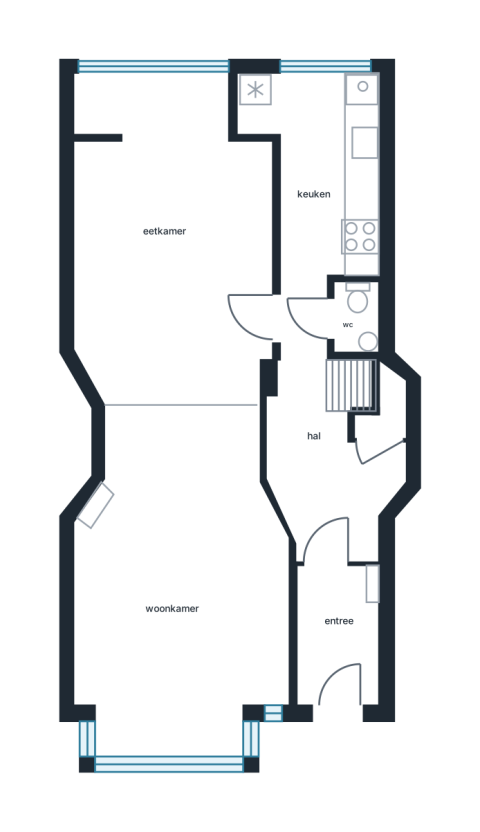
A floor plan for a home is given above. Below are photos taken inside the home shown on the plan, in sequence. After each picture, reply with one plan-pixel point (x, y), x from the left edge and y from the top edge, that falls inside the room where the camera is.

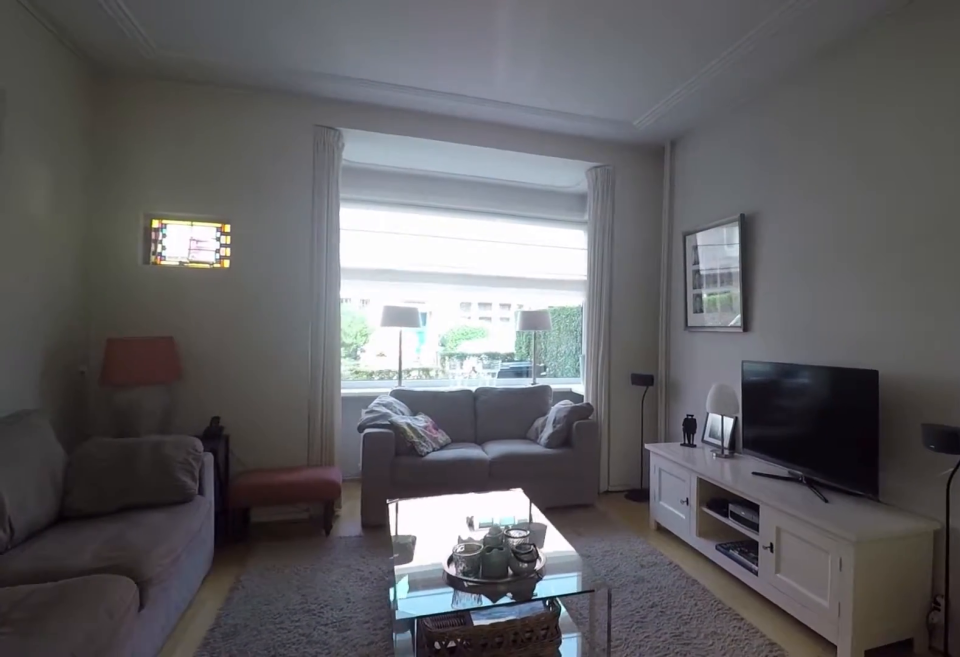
(186, 460)
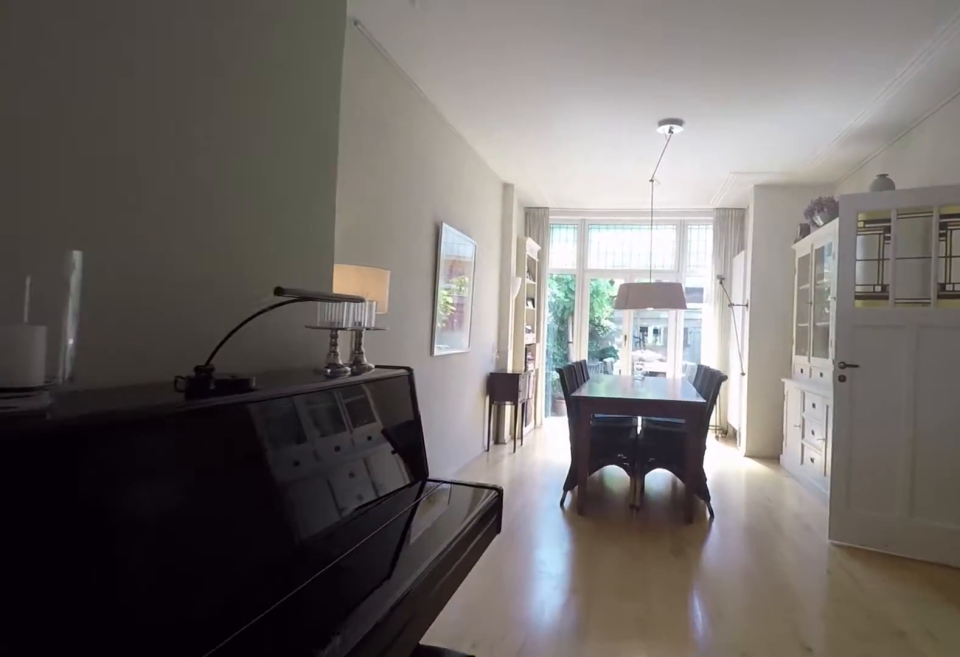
(186, 460)
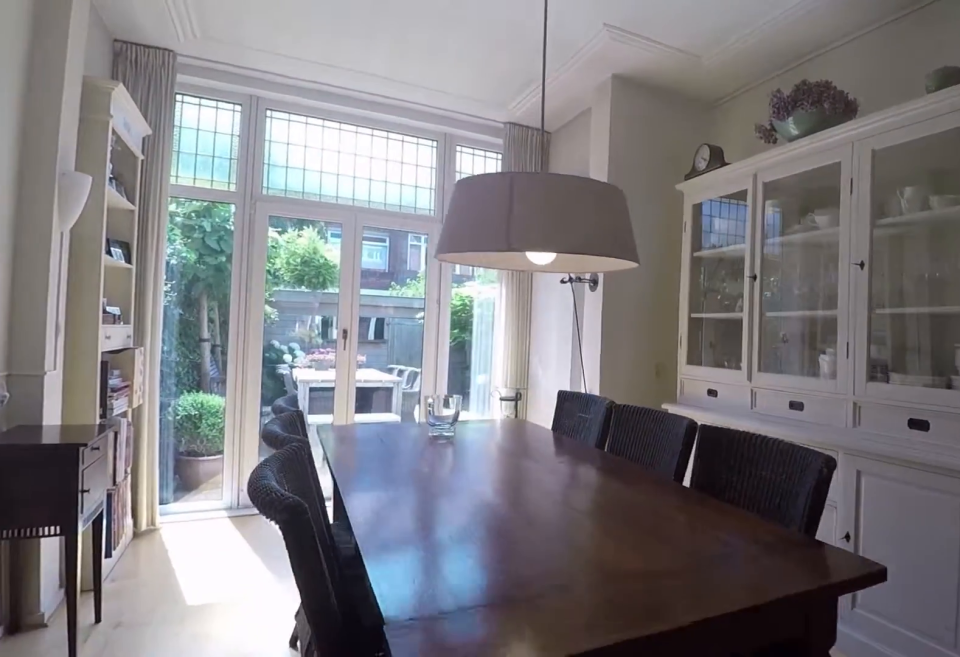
(170, 244)
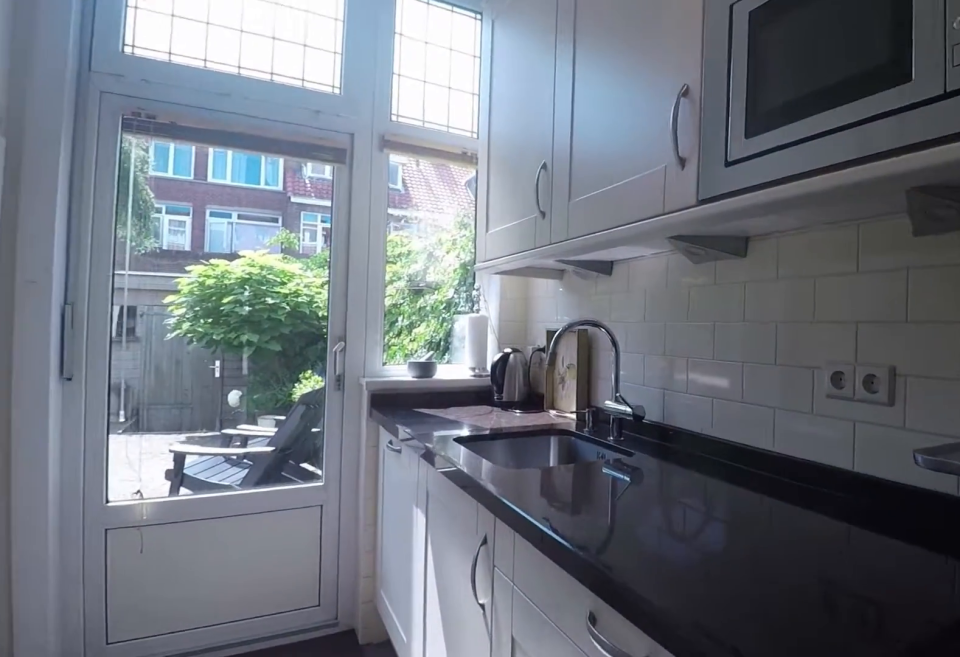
(338, 172)
